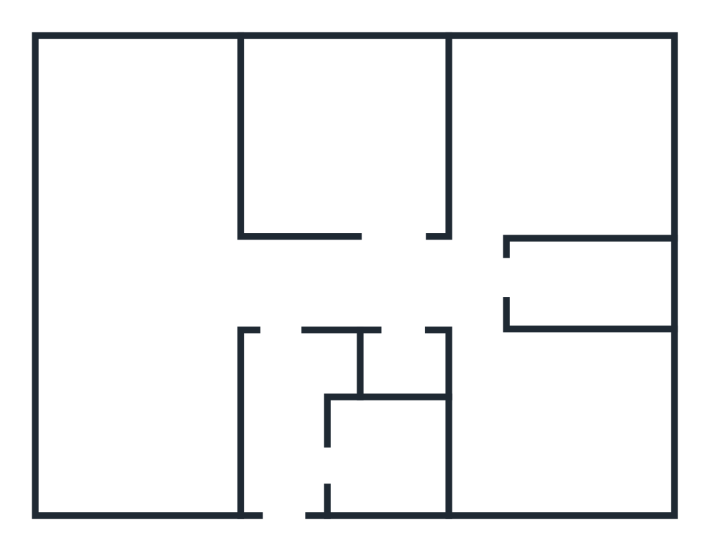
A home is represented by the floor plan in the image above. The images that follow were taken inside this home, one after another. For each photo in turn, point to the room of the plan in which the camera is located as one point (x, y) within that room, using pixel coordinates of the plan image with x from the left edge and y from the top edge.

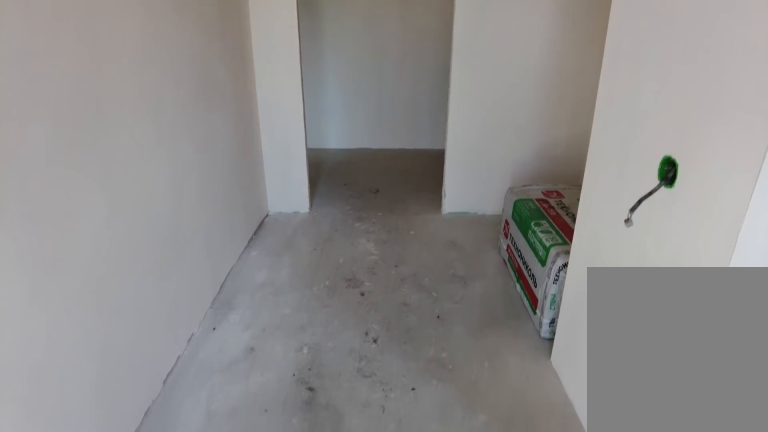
(285, 494)
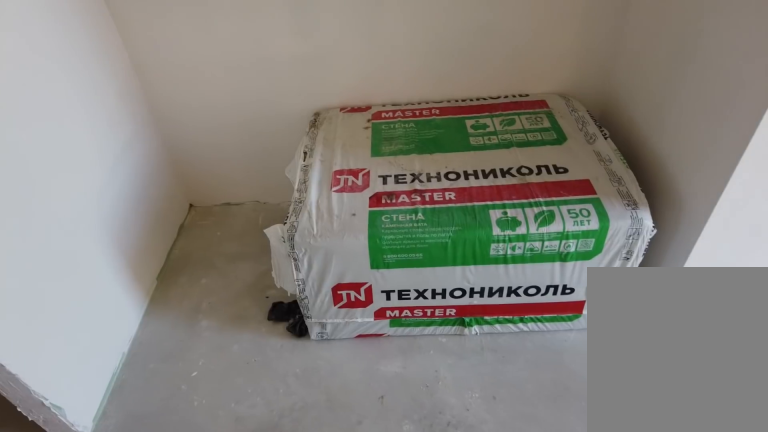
(278, 385)
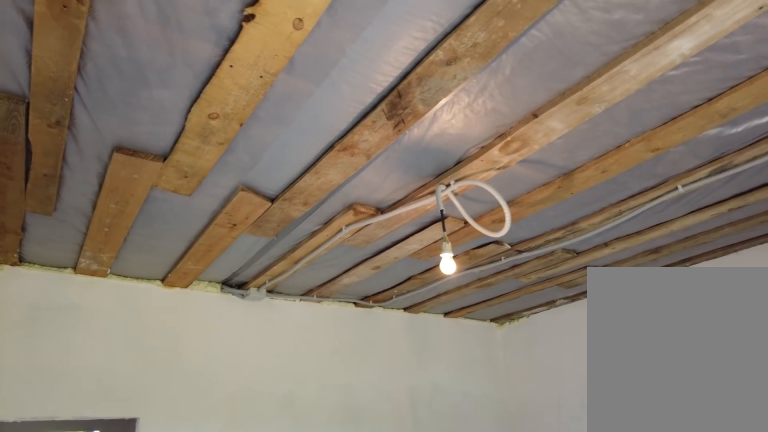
(513, 444)
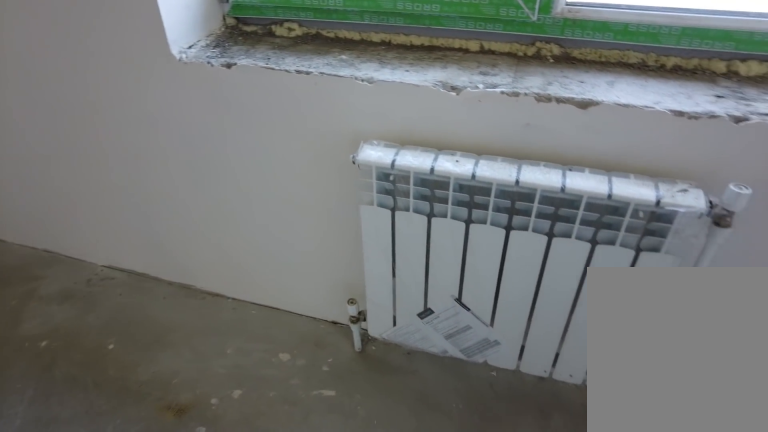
(393, 202)
